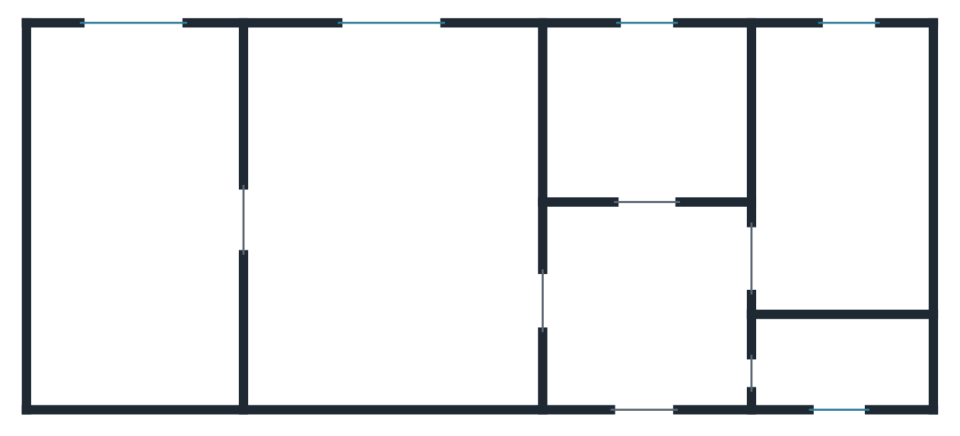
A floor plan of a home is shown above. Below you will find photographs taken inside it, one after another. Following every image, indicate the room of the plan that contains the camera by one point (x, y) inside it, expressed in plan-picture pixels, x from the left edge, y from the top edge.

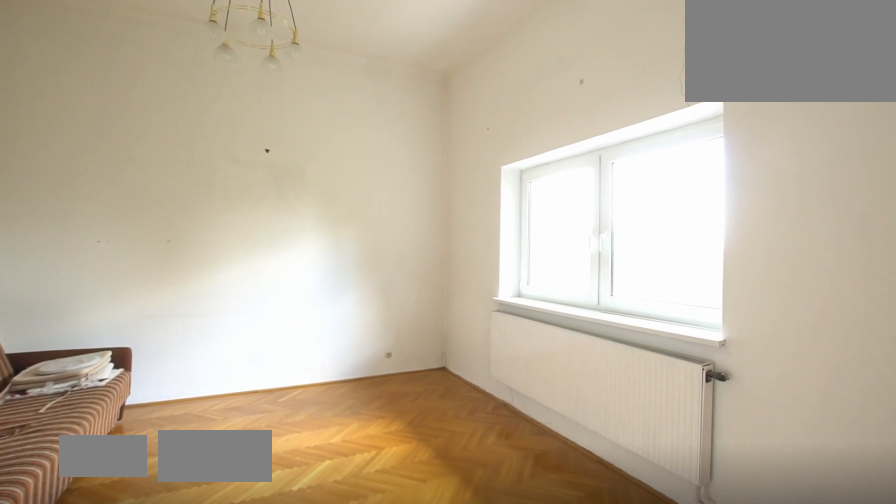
(141, 226)
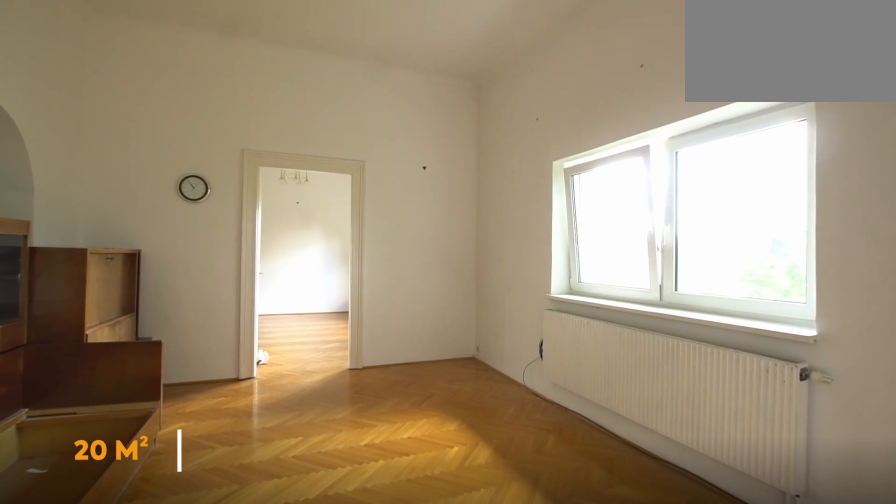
(411, 226)
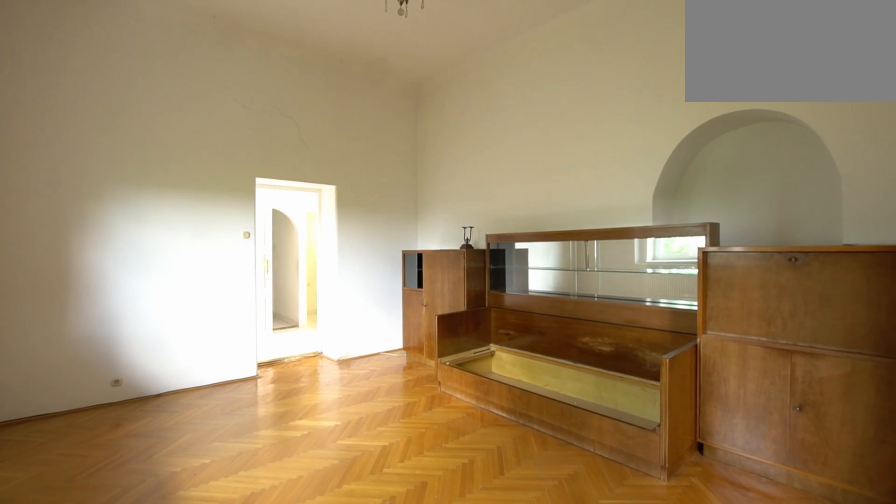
(411, 226)
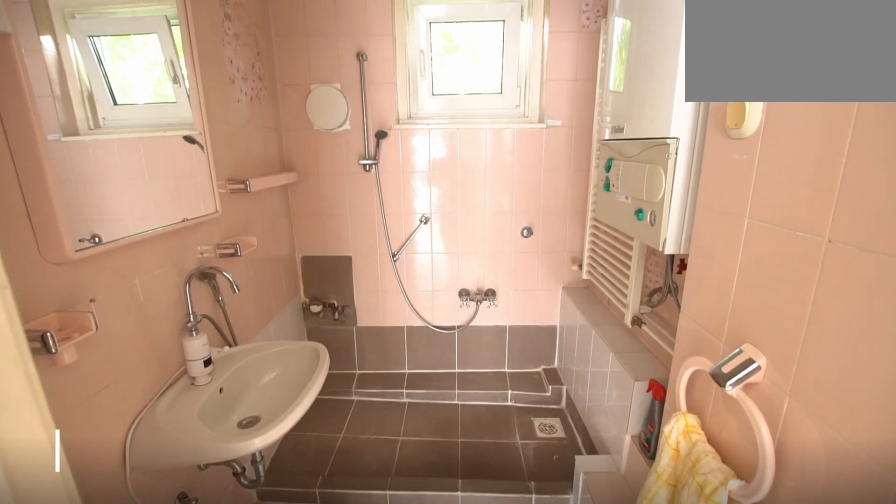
(648, 117)
